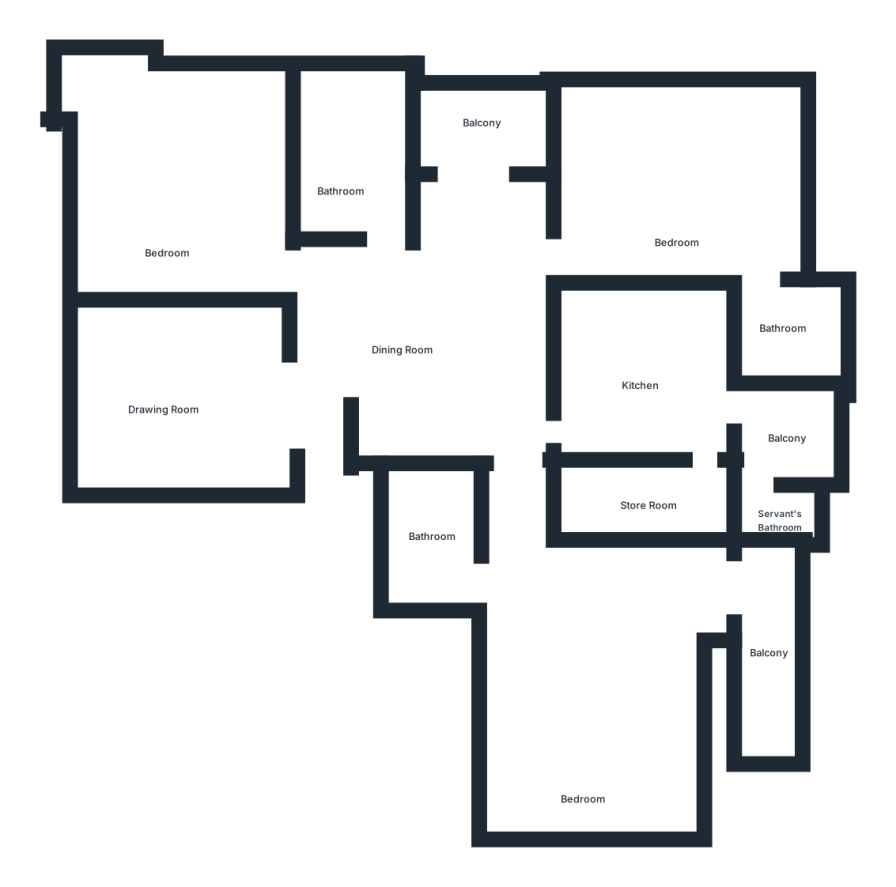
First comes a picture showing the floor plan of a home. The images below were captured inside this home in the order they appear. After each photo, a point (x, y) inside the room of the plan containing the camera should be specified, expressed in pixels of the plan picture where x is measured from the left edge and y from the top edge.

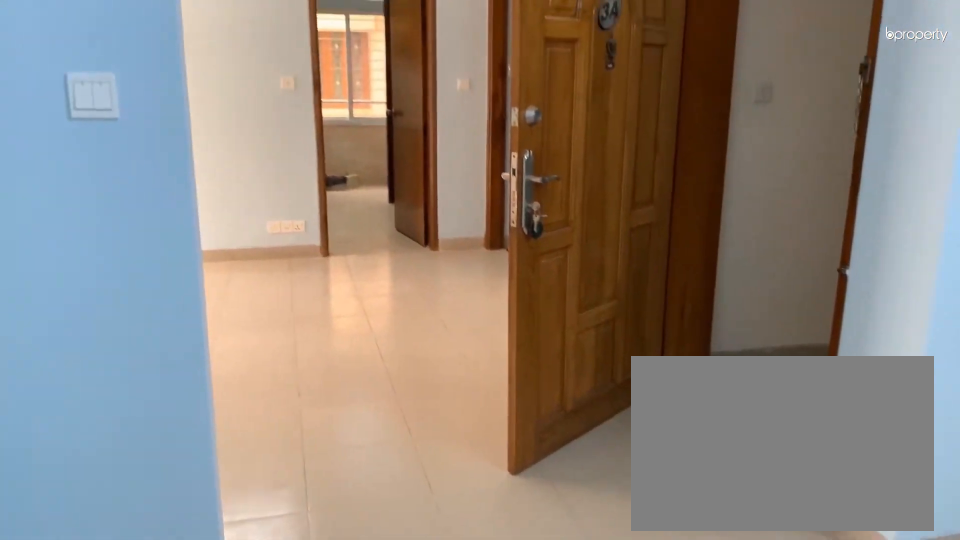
(161, 387)
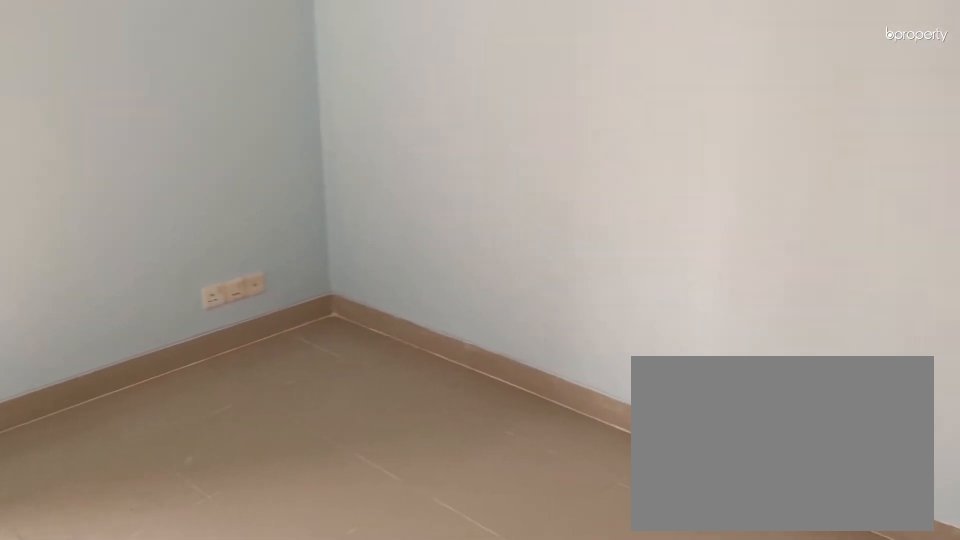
(168, 205)
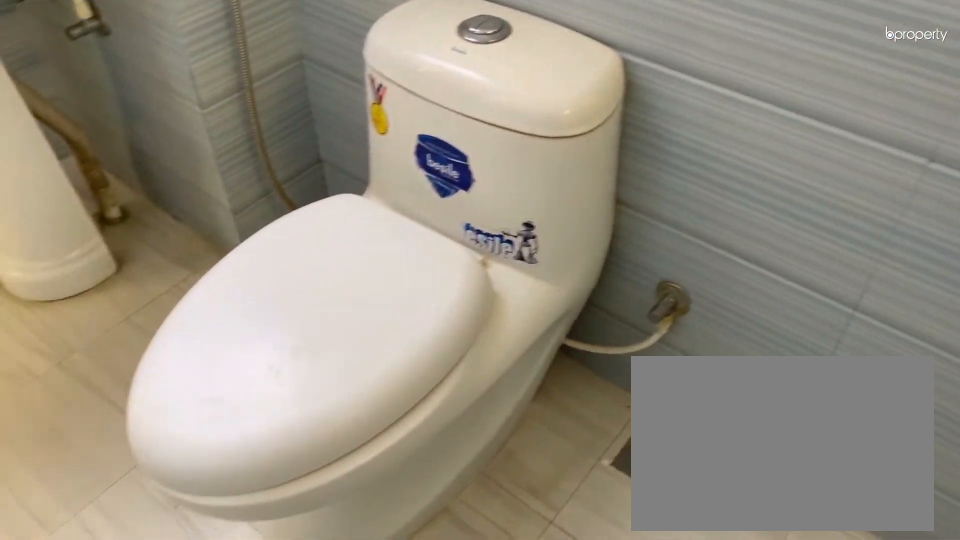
(343, 173)
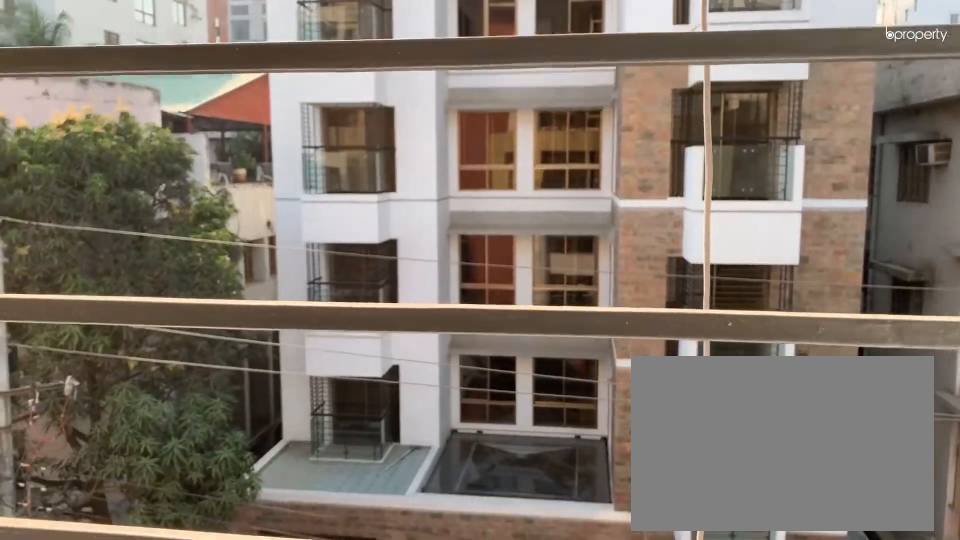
(475, 136)
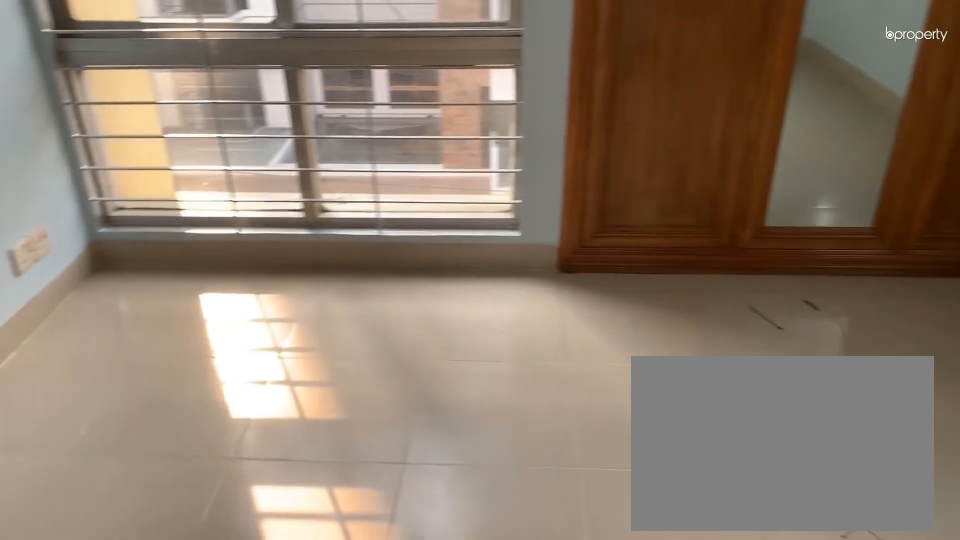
(682, 192)
